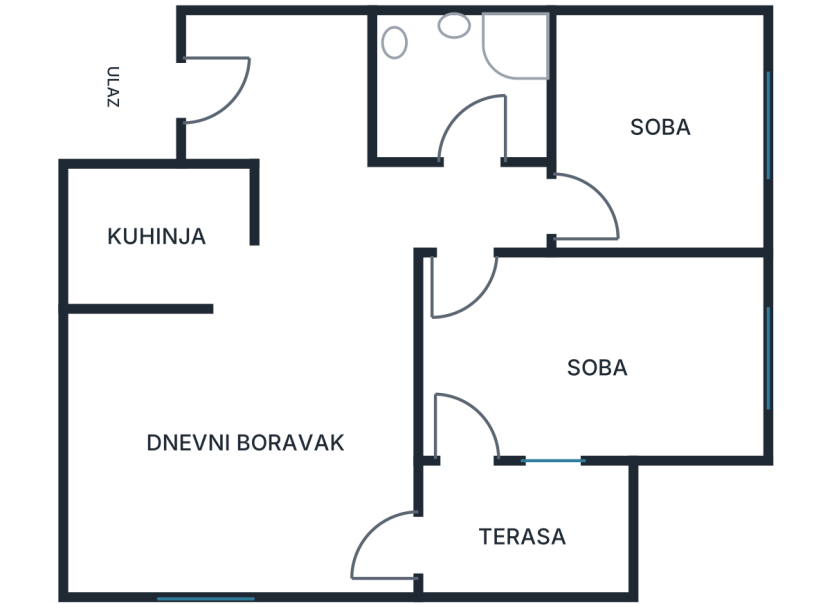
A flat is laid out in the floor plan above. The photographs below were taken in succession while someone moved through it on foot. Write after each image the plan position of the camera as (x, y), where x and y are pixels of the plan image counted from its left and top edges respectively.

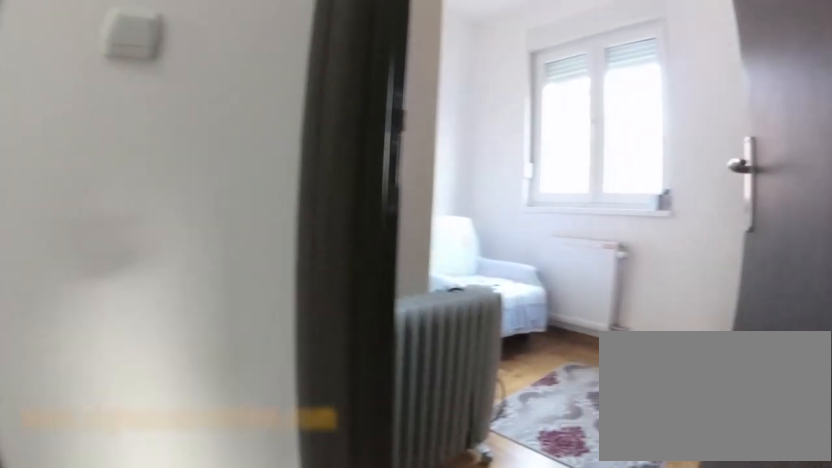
(466, 252)
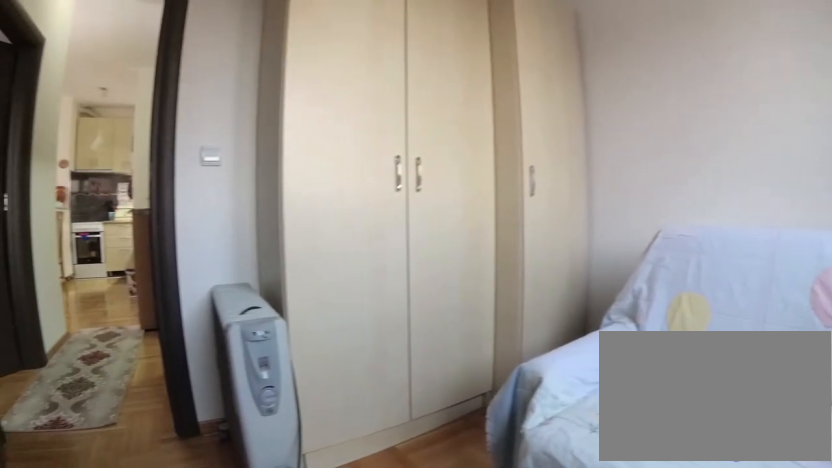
(744, 193)
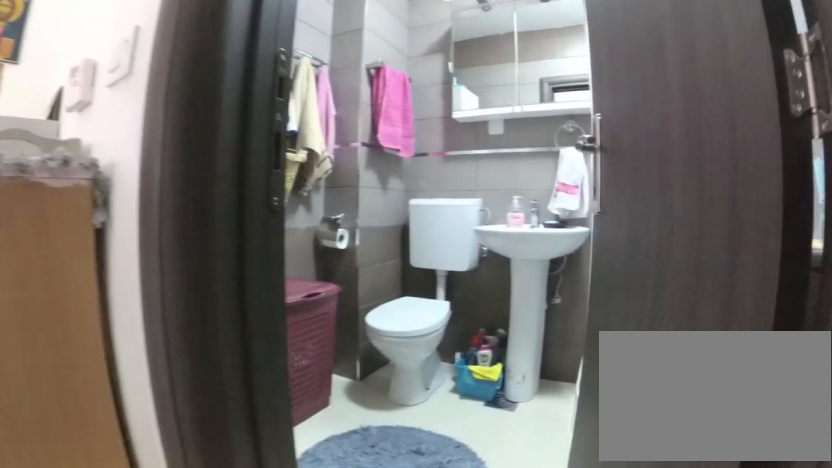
(504, 216)
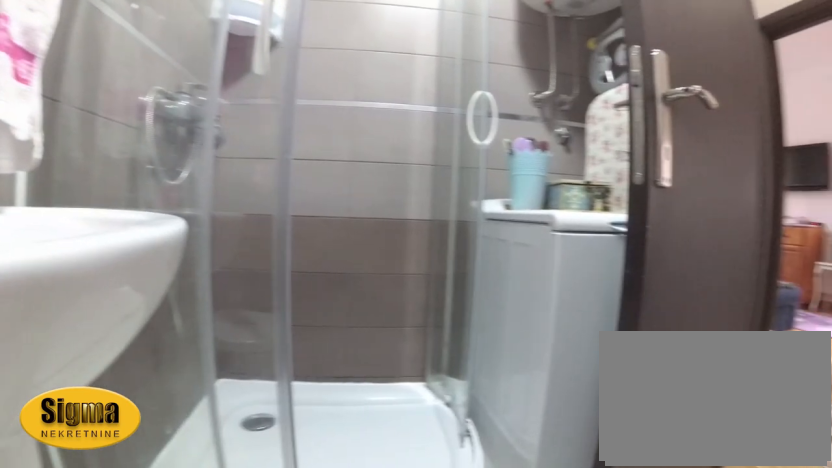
(407, 80)
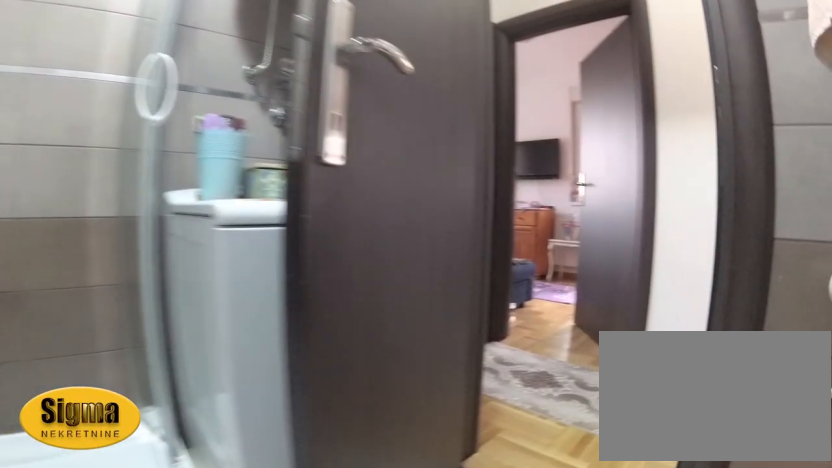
(441, 65)
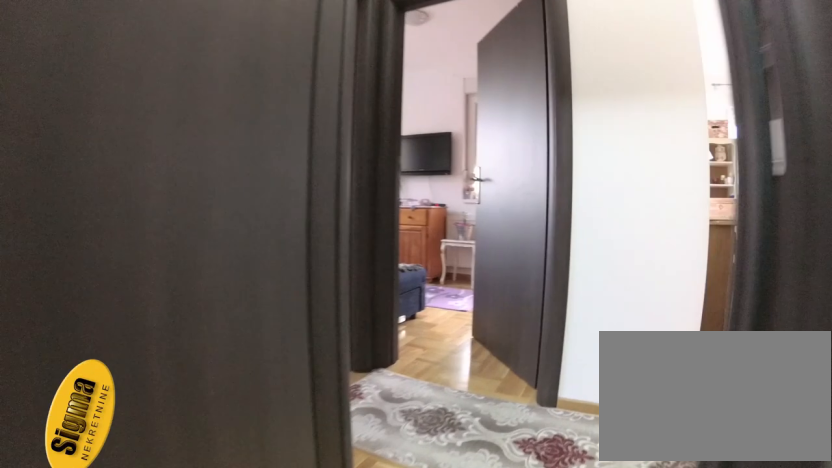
(466, 97)
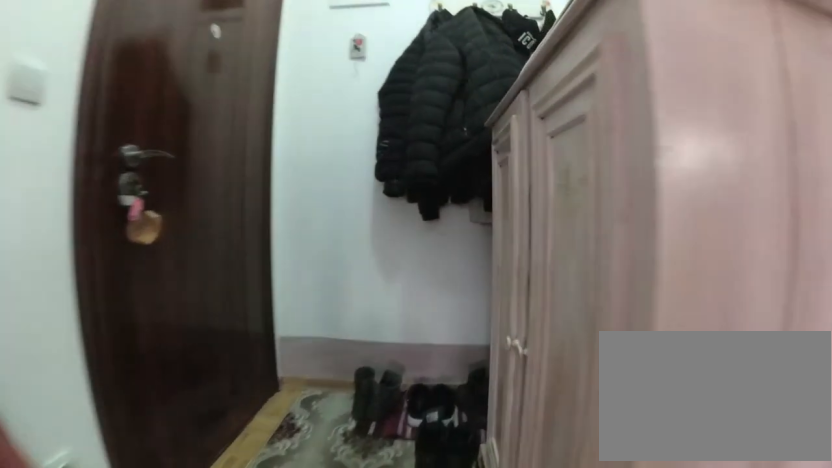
(334, 175)
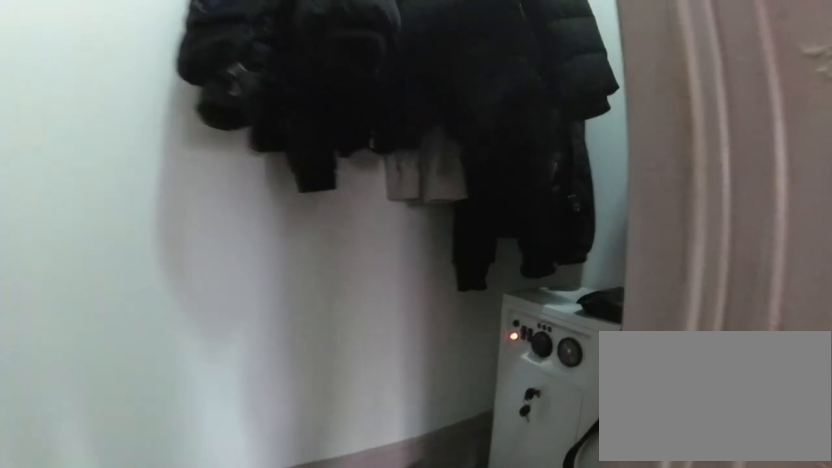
(325, 113)
